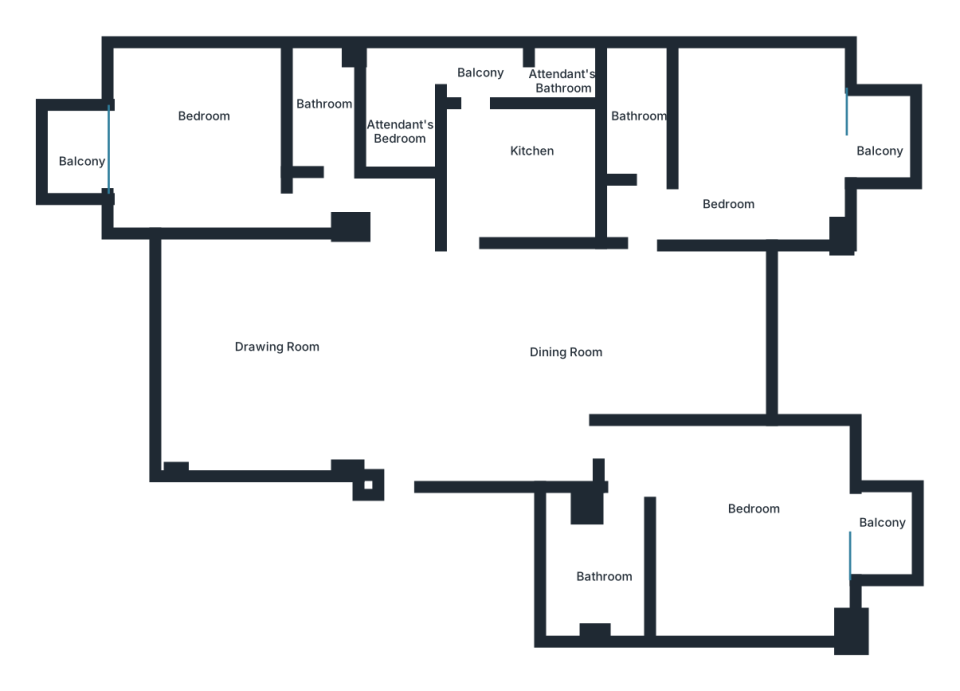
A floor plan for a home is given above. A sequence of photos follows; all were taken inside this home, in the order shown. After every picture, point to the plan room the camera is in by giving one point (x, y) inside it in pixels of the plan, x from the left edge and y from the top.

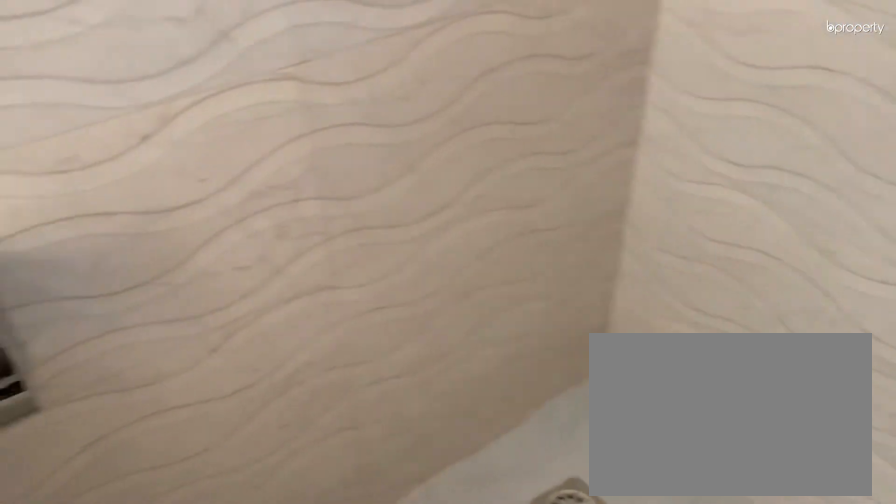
(639, 126)
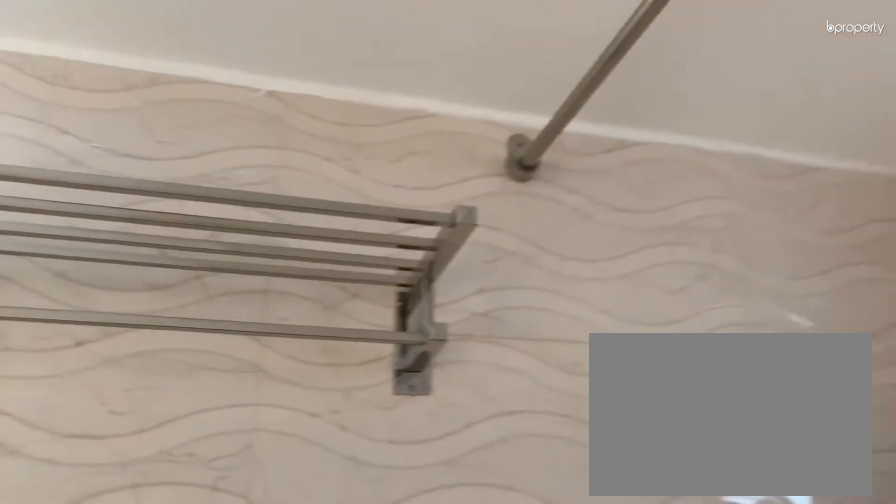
(639, 126)
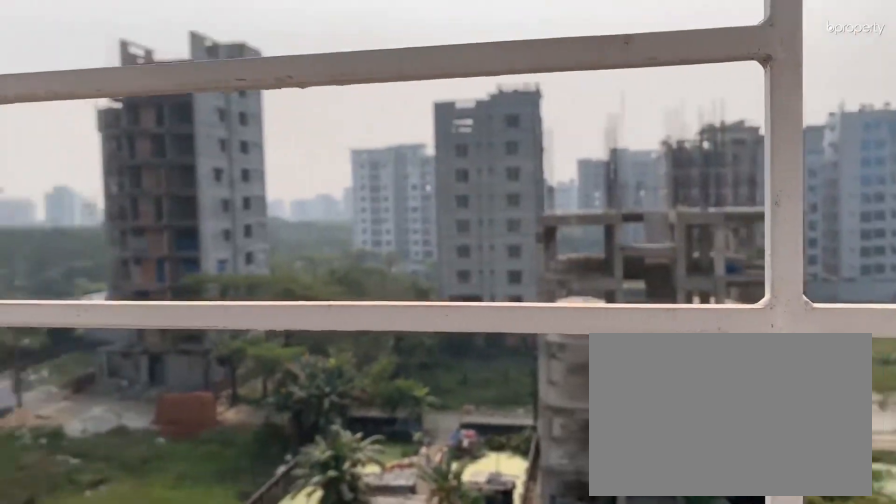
(880, 152)
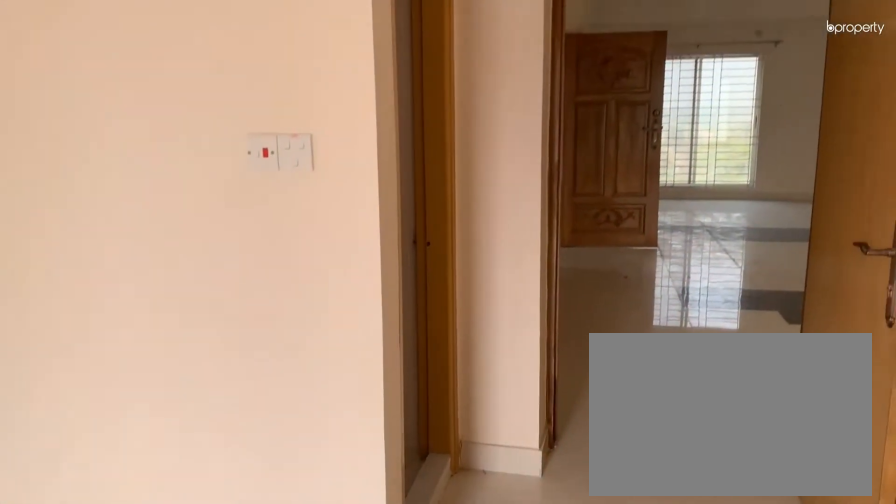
(745, 546)
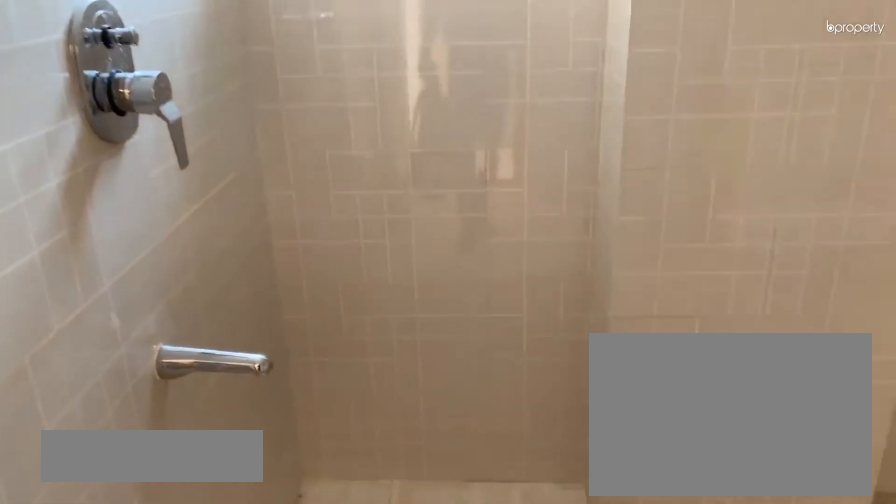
(604, 573)
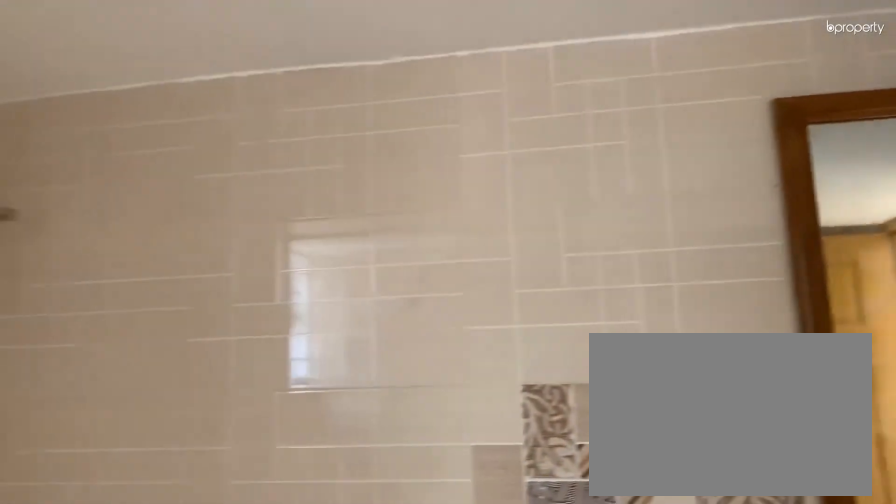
(609, 560)
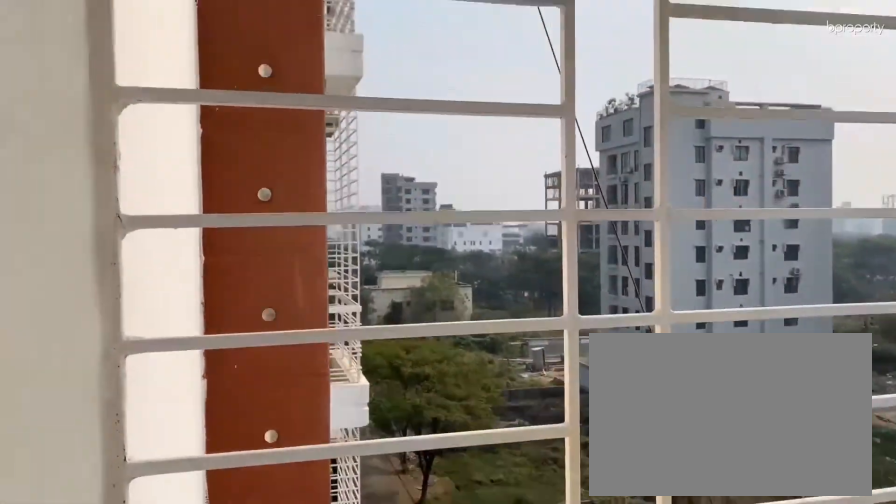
(882, 532)
